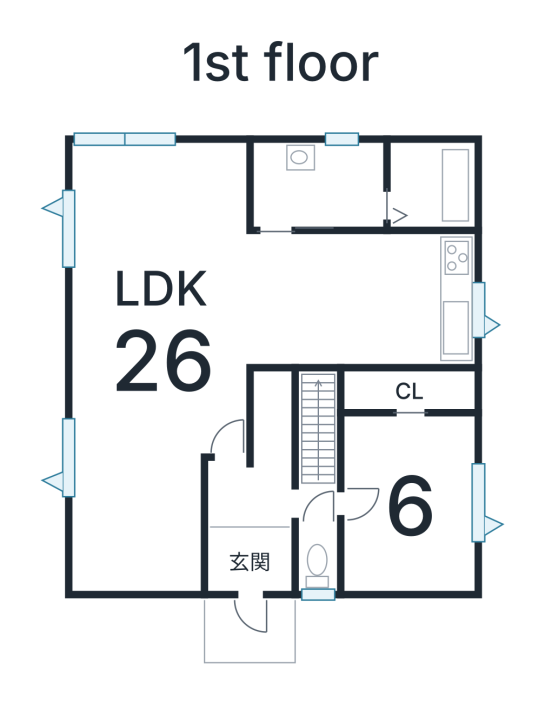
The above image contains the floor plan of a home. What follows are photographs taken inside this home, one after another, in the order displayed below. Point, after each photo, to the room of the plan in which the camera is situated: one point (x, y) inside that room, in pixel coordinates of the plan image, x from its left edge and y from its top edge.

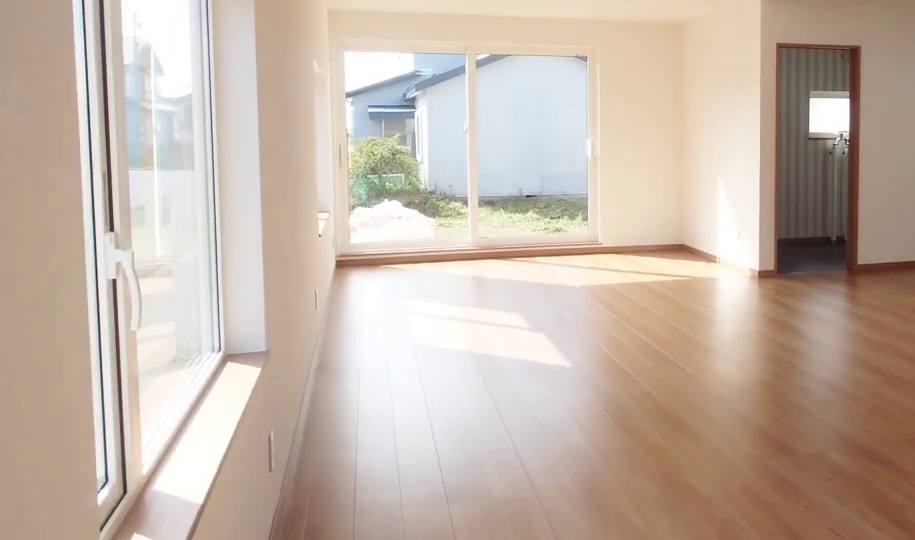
(153, 365)
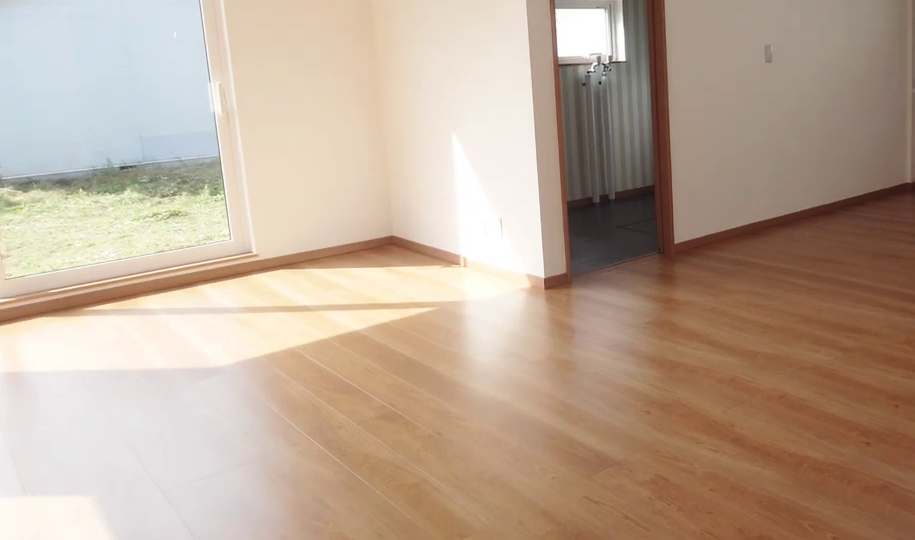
(153, 365)
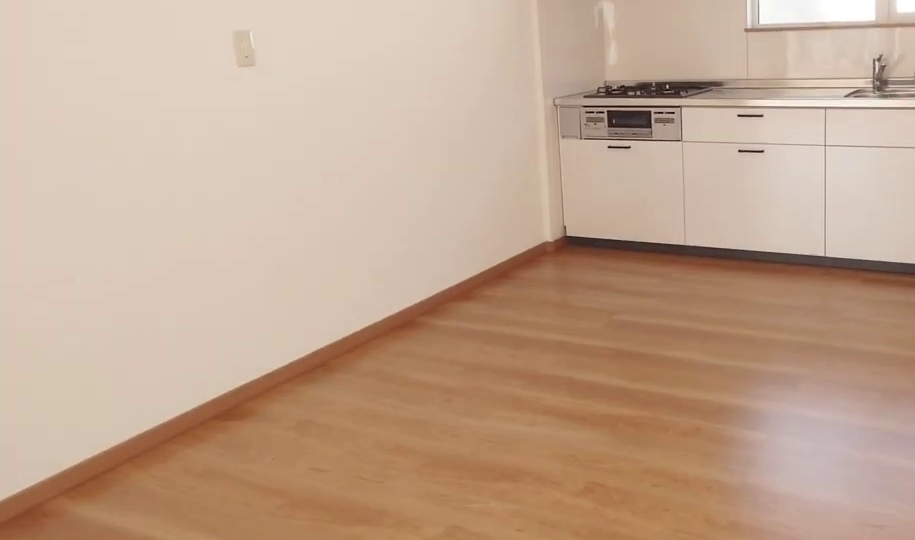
(384, 303)
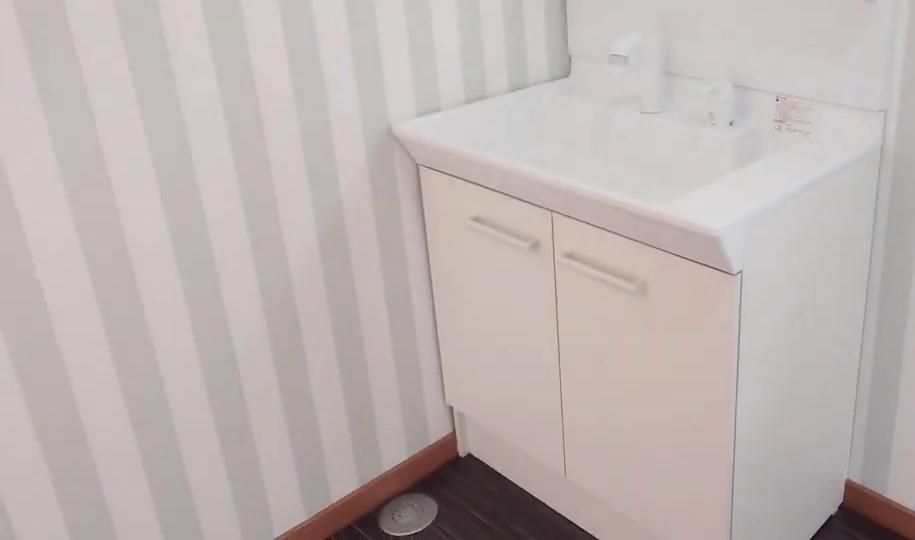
(319, 182)
